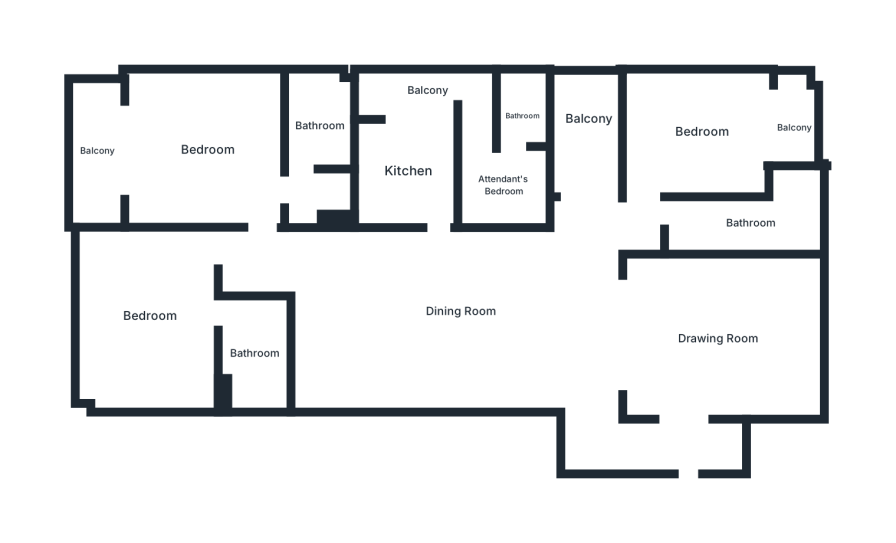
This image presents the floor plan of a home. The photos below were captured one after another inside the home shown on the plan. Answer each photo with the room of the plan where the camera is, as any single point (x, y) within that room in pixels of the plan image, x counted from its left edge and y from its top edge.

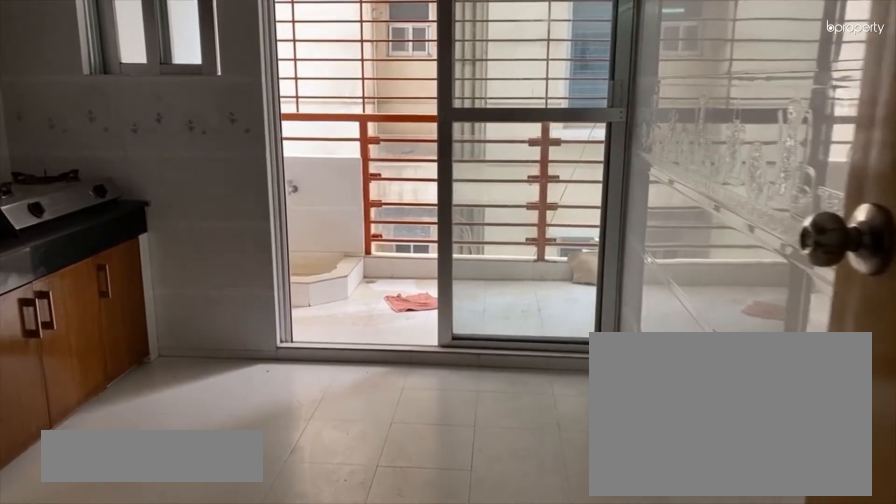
(406, 172)
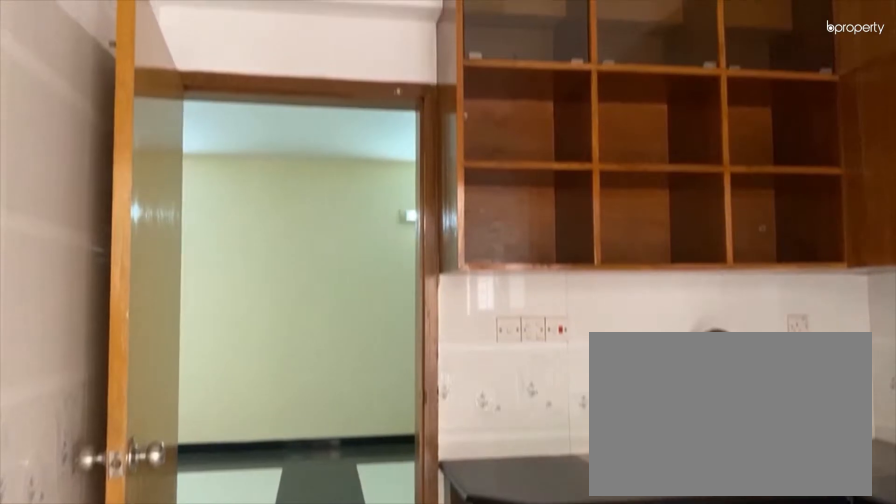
(406, 171)
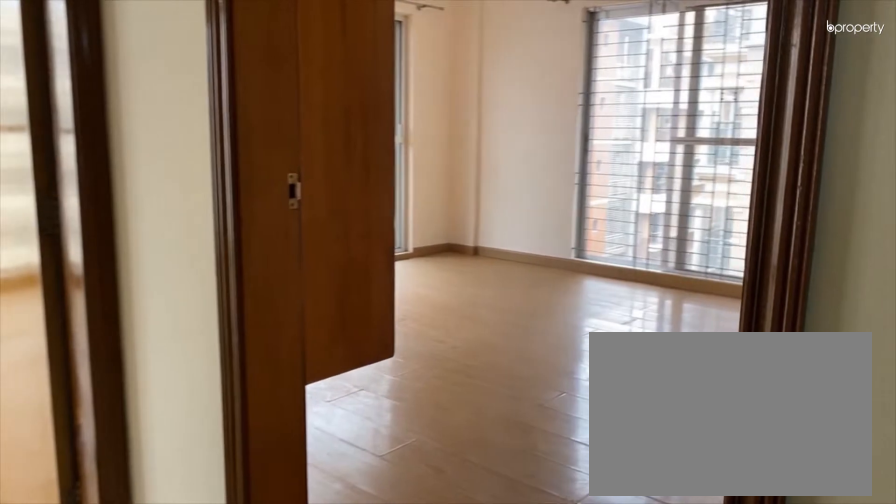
(276, 248)
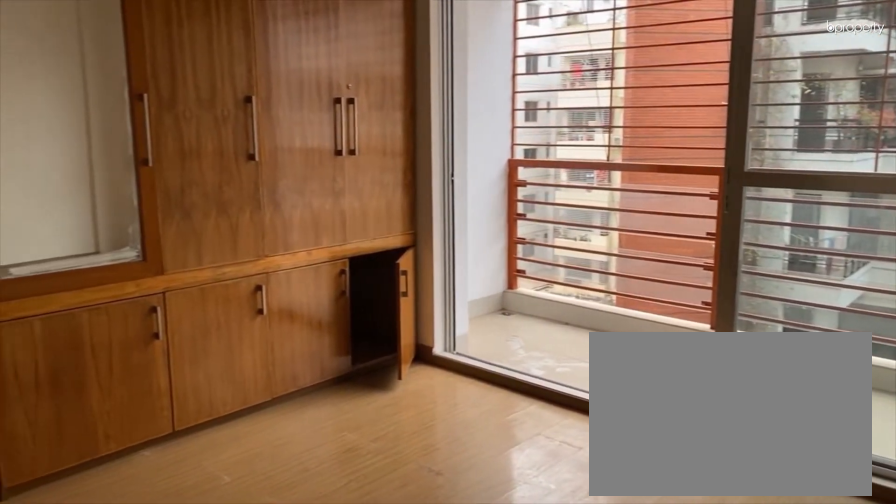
(207, 148)
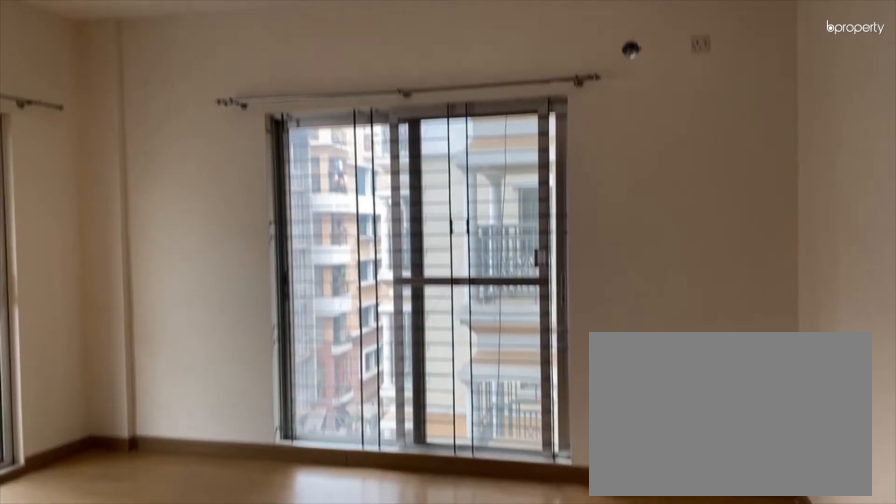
(207, 148)
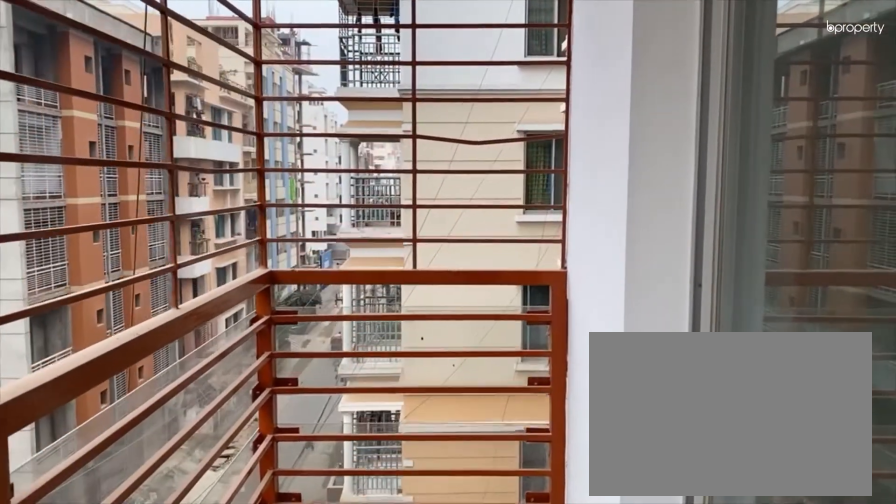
(95, 149)
